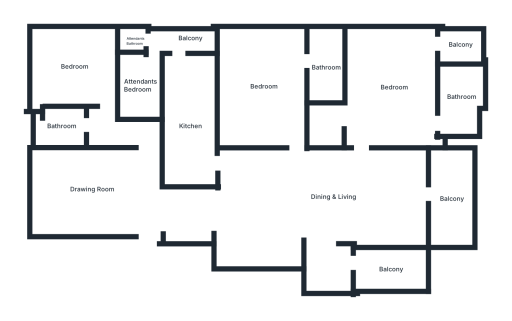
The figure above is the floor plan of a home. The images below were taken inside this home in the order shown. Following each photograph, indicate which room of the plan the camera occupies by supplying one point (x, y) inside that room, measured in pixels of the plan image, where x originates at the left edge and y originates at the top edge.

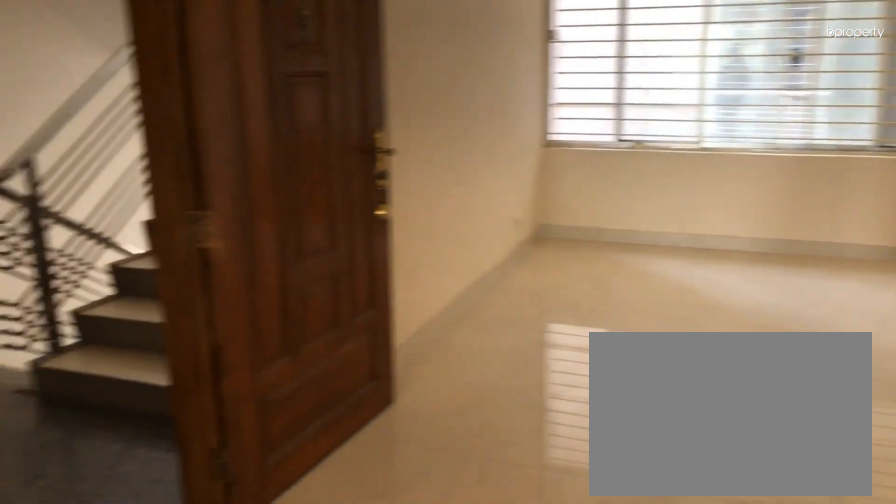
(93, 189)
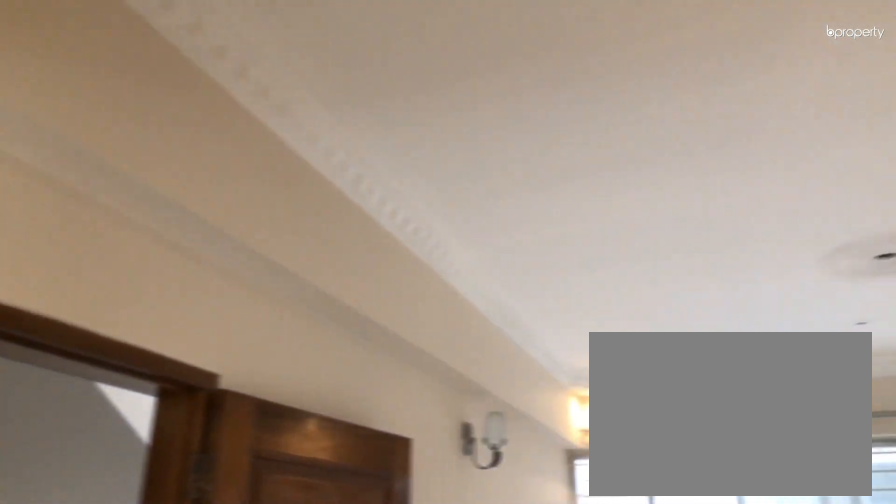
(93, 189)
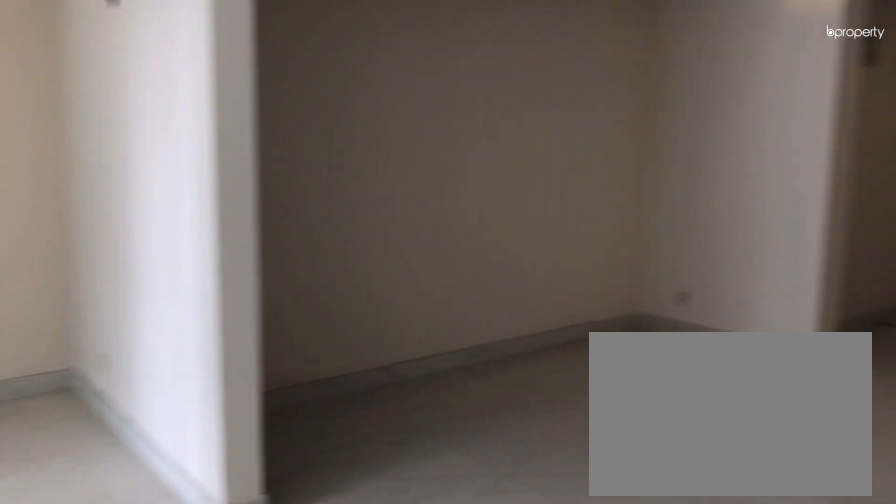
(336, 196)
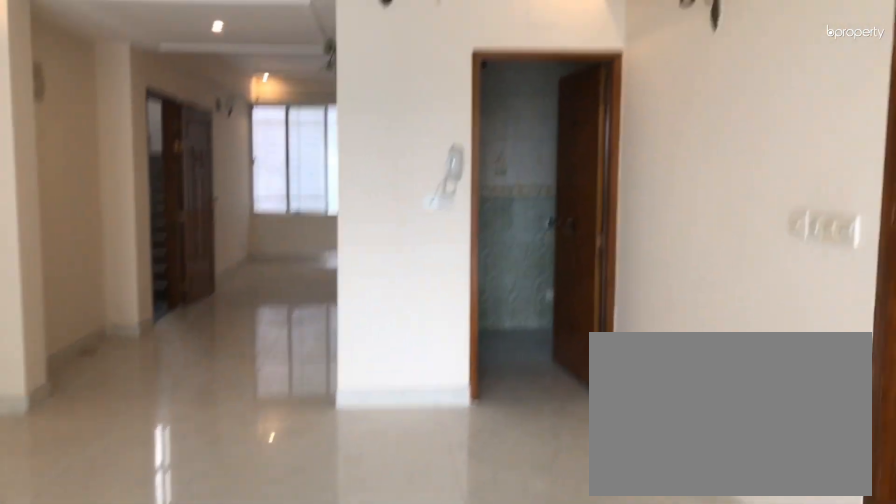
(336, 196)
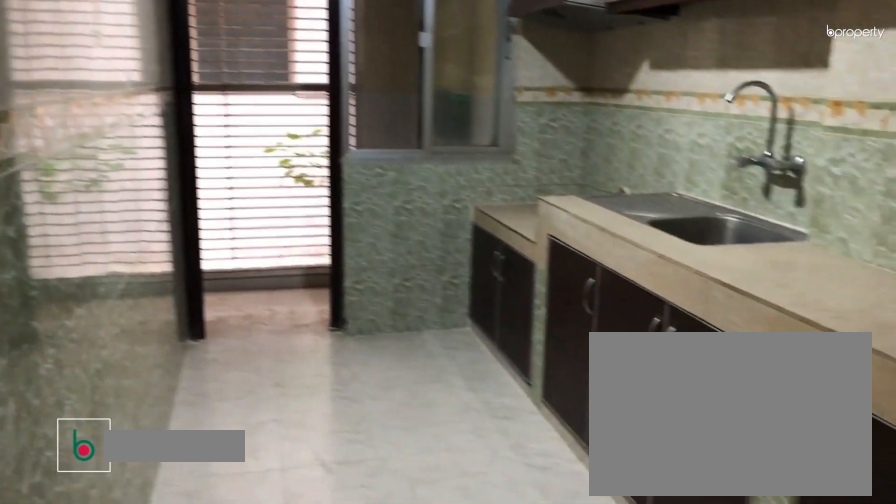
(190, 125)
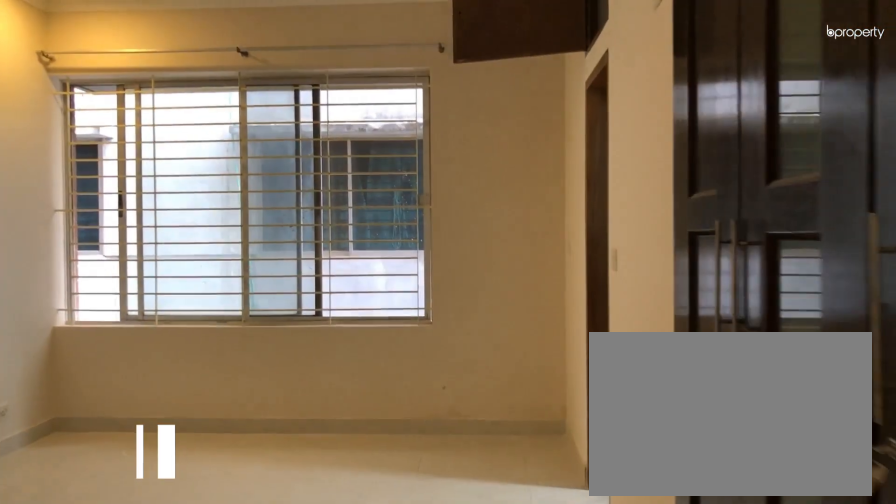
(286, 125)
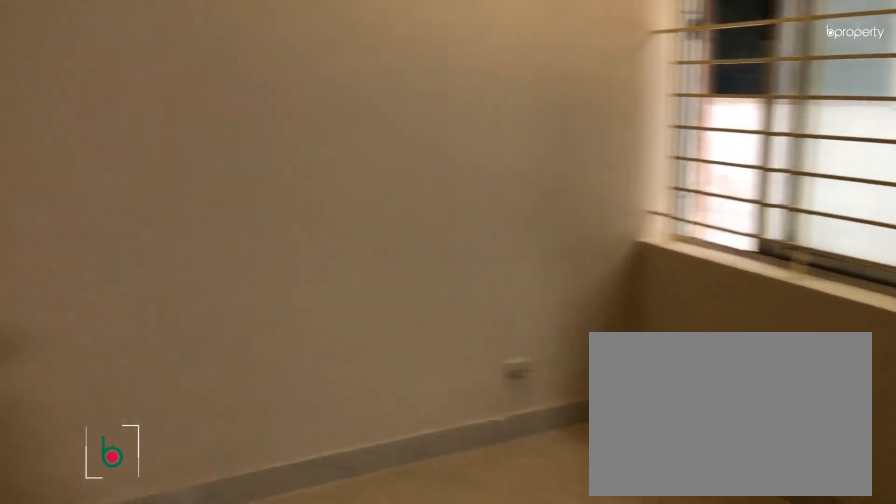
(264, 87)
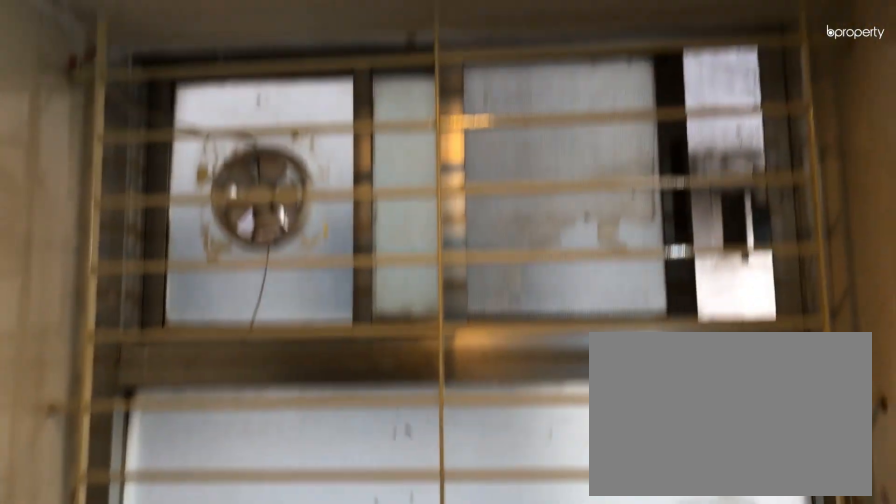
(325, 67)
